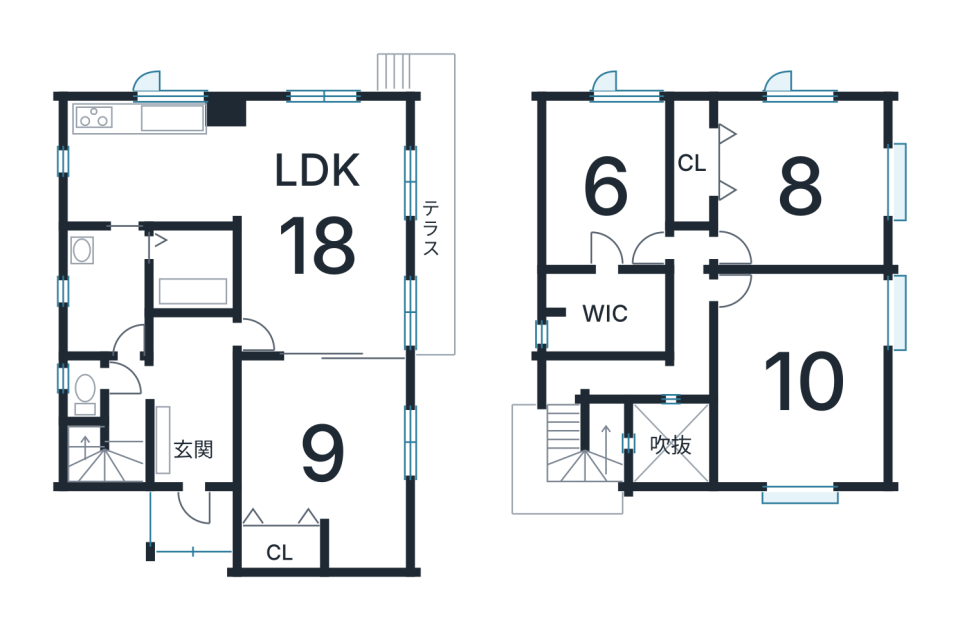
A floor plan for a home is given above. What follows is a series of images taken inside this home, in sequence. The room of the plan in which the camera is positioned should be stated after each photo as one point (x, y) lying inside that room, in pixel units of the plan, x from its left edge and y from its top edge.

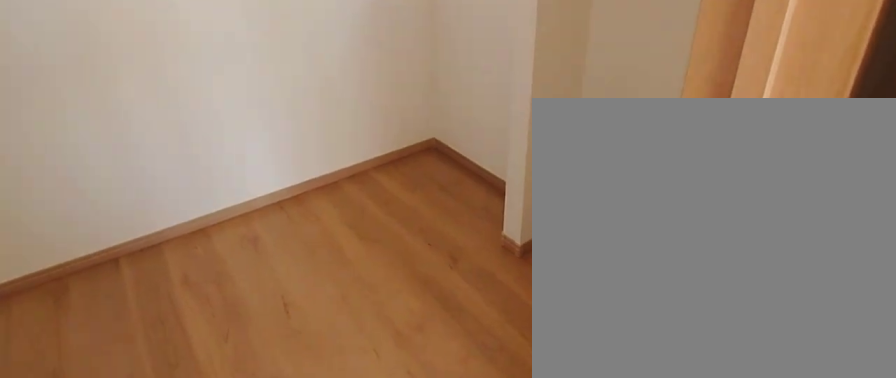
(607, 319)
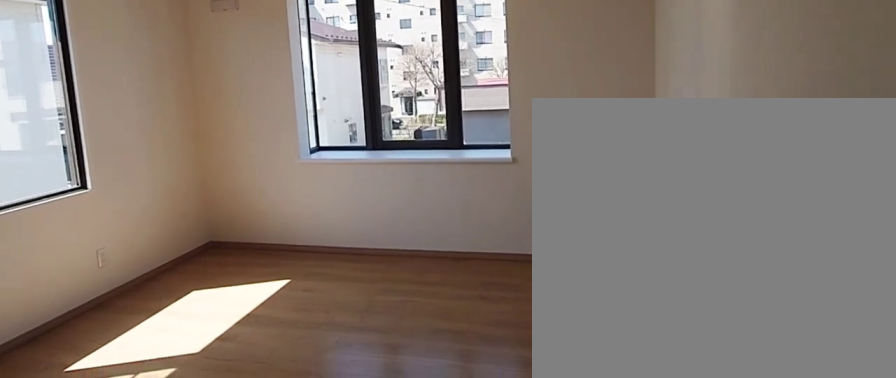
(797, 191)
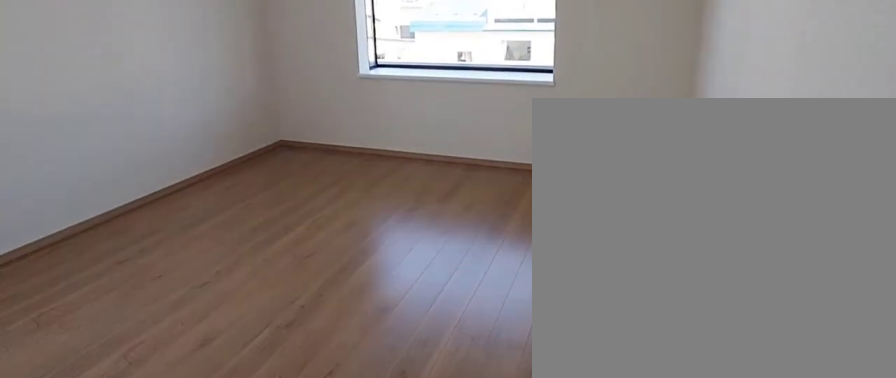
(798, 394)
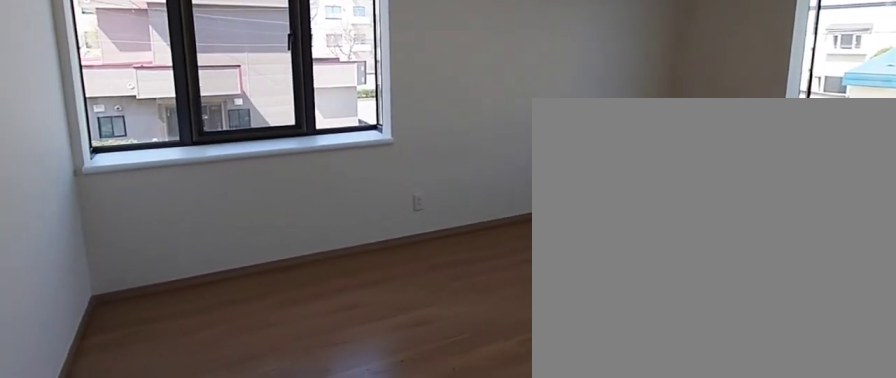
(798, 394)
